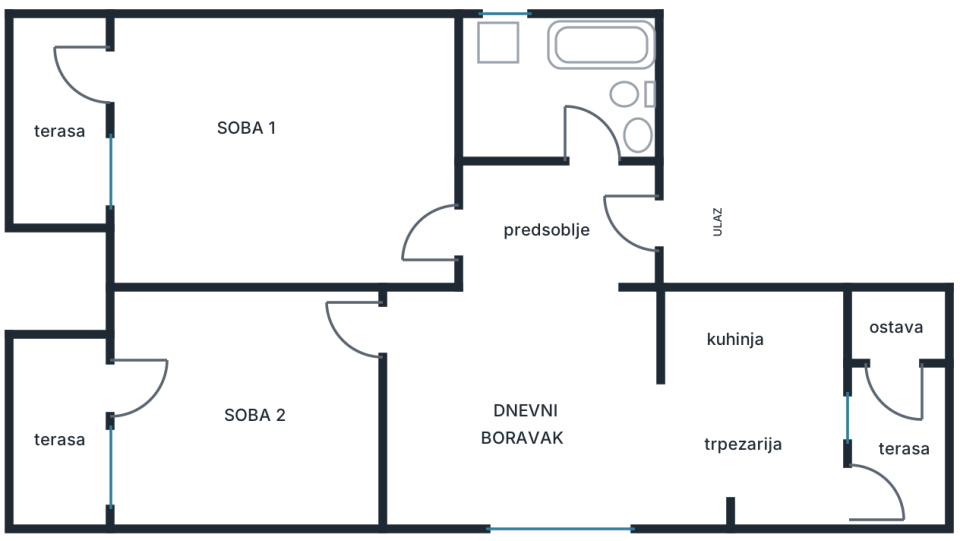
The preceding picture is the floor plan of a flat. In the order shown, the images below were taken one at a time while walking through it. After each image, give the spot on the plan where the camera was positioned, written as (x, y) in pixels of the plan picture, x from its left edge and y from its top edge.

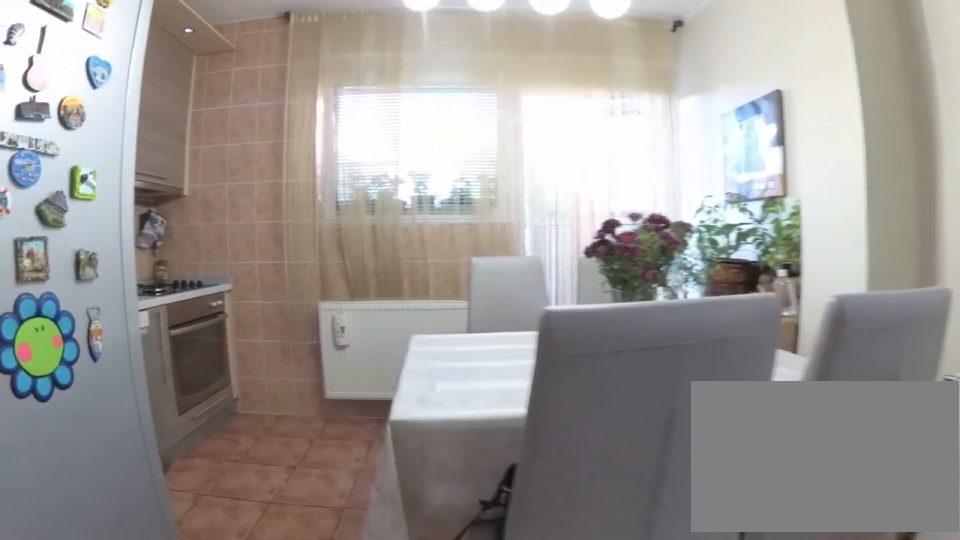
(603, 441)
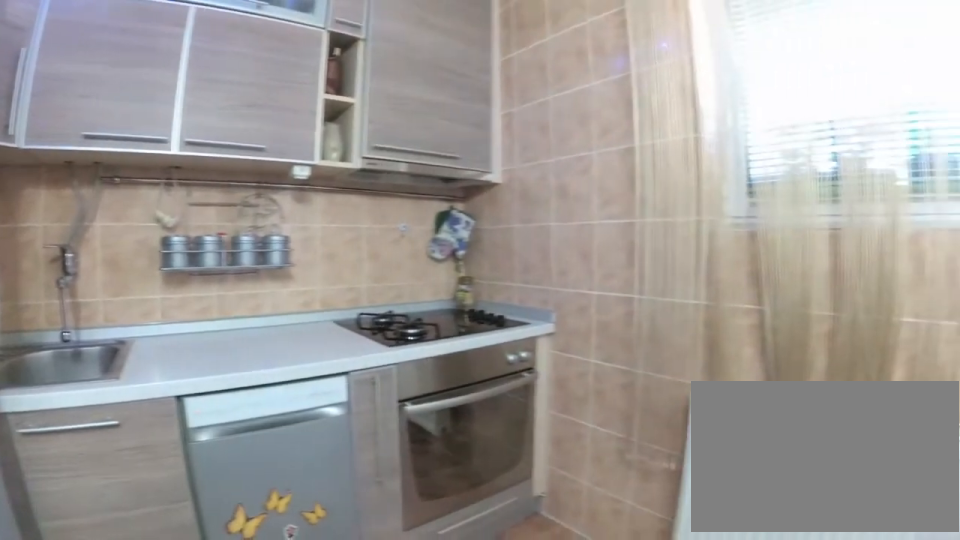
(746, 443)
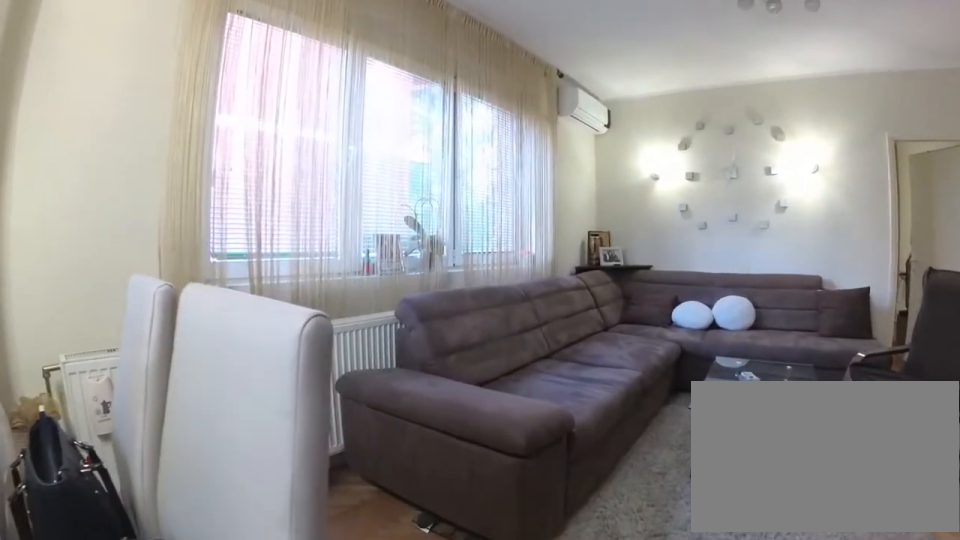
(718, 419)
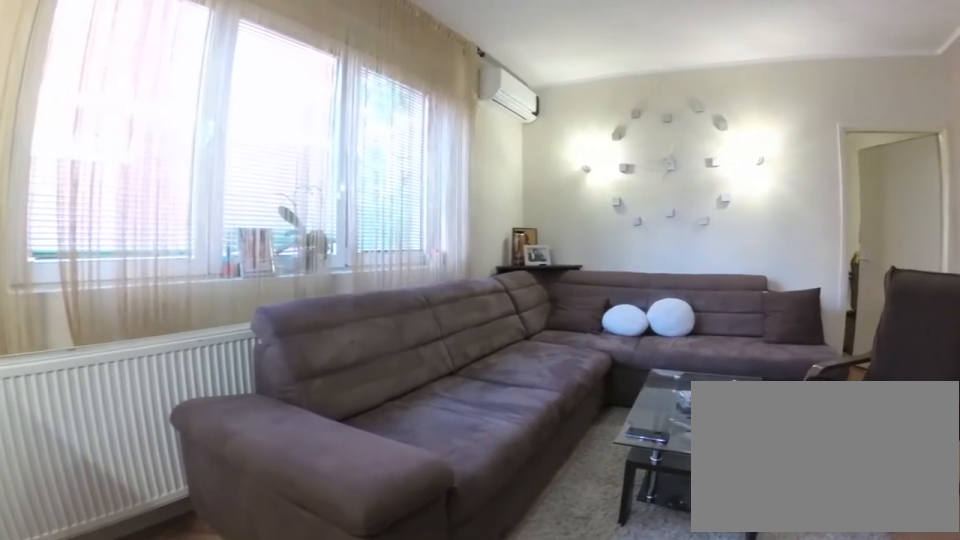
(699, 420)
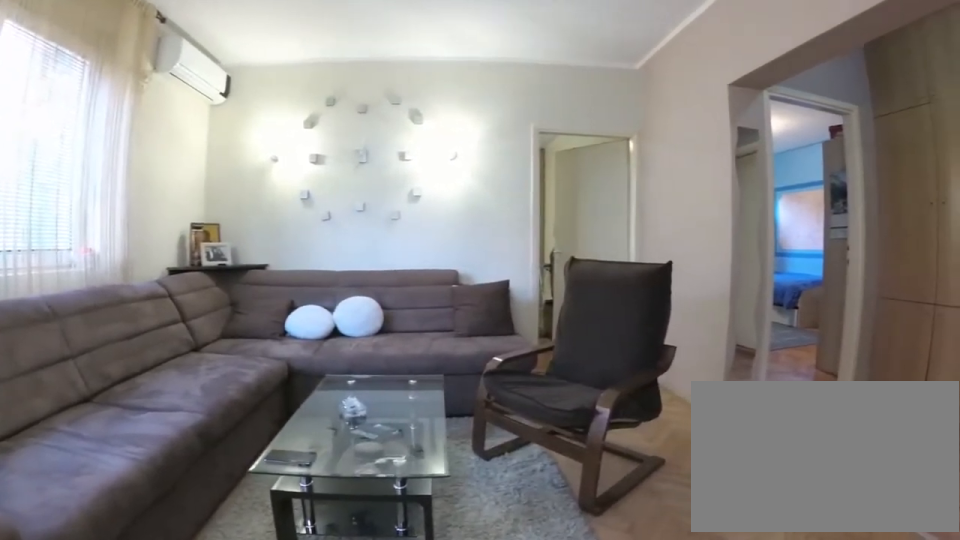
(657, 420)
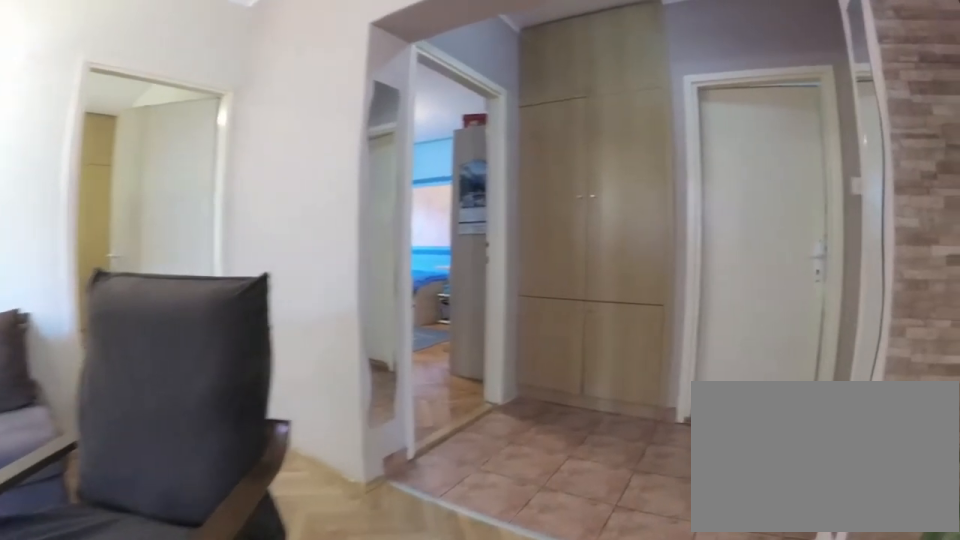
(608, 388)
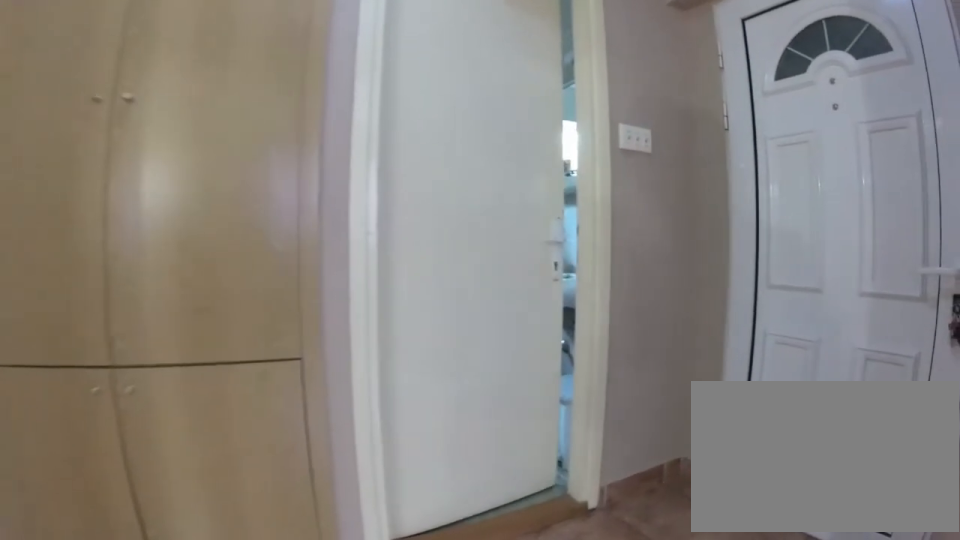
(596, 302)
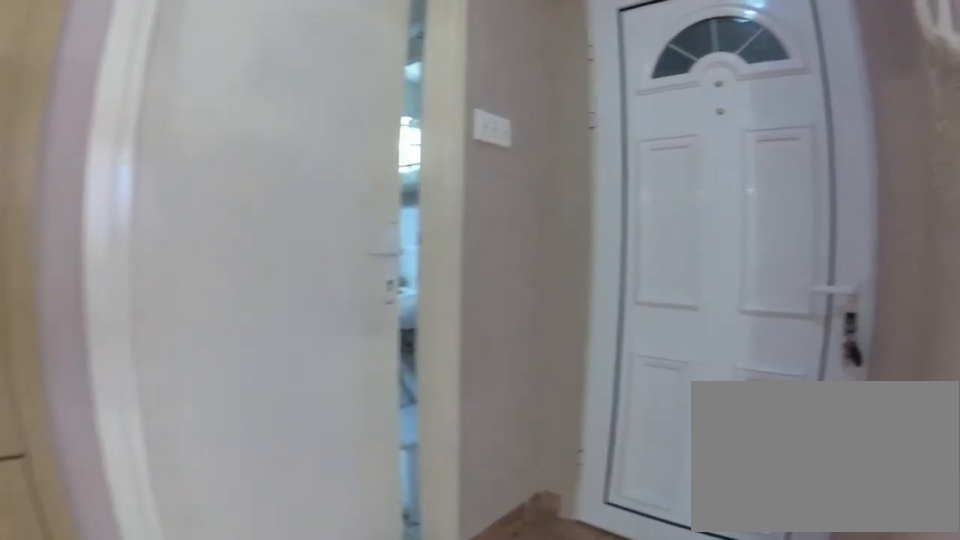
(604, 288)
